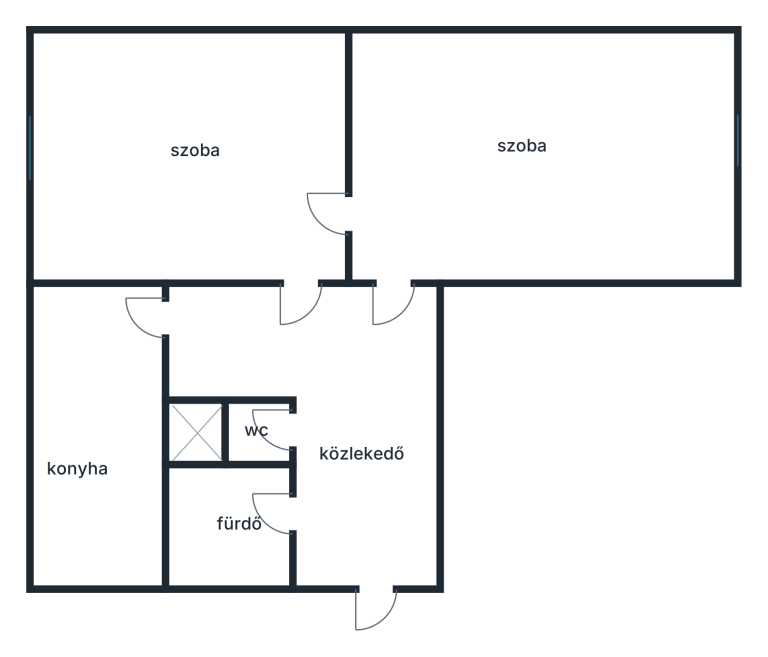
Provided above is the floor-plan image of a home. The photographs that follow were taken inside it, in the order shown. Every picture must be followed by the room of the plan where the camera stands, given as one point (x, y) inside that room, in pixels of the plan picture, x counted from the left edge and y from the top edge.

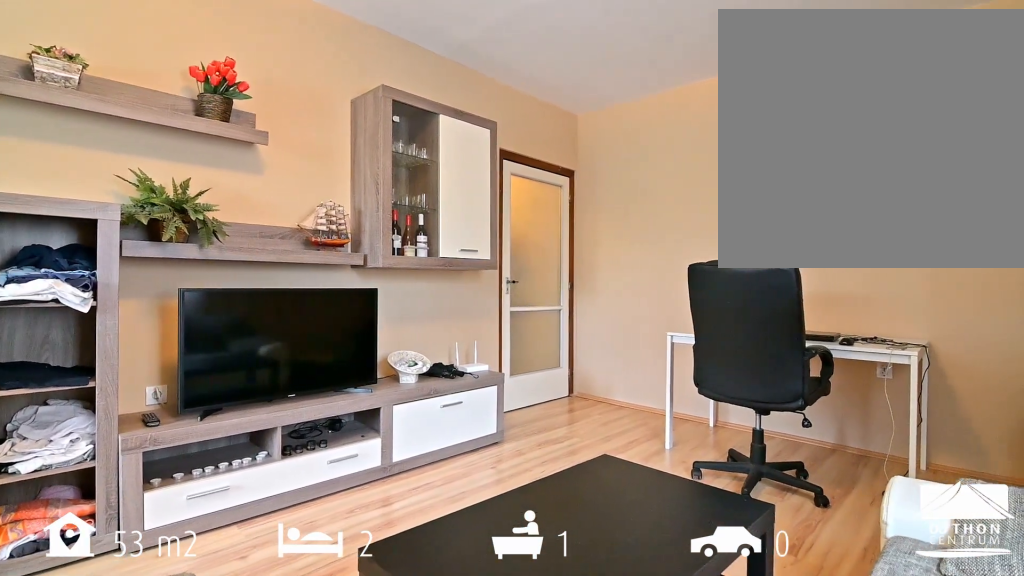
(539, 156)
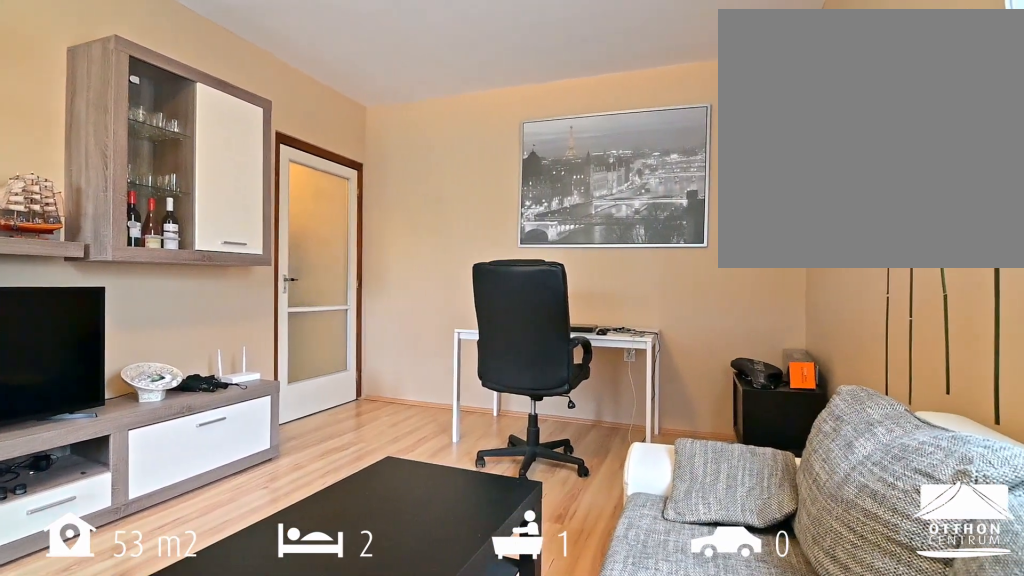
(539, 156)
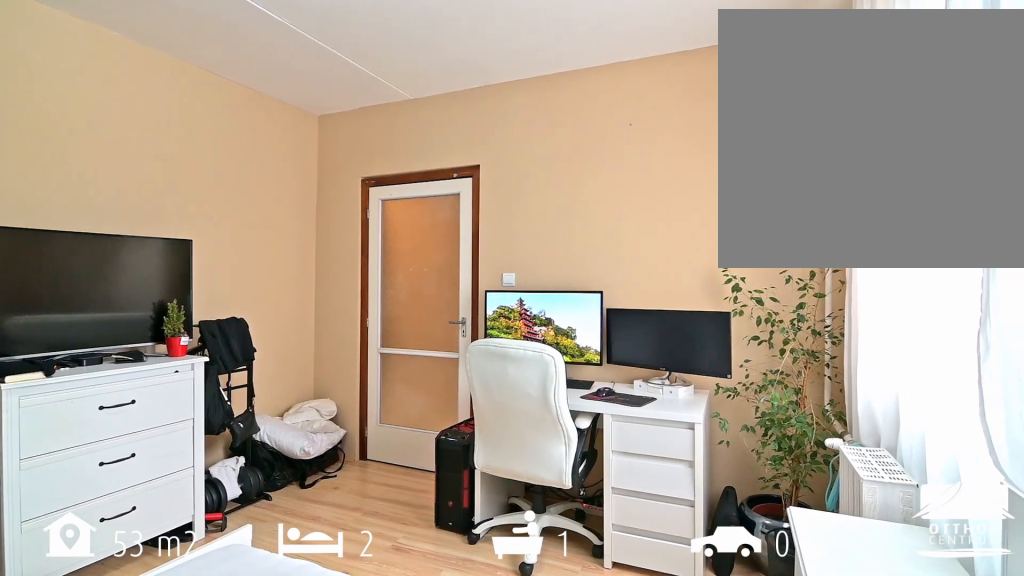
(186, 157)
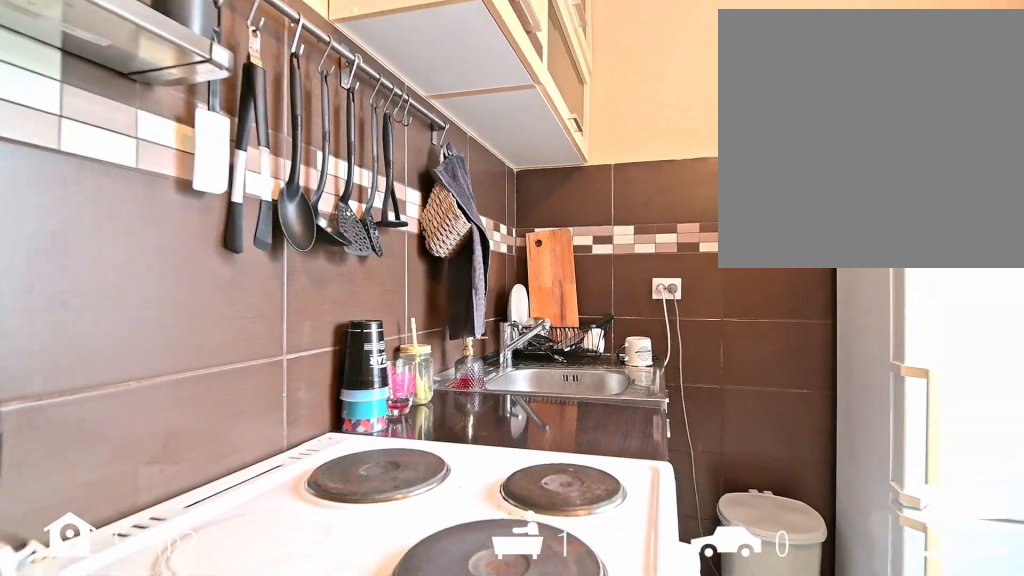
(97, 431)
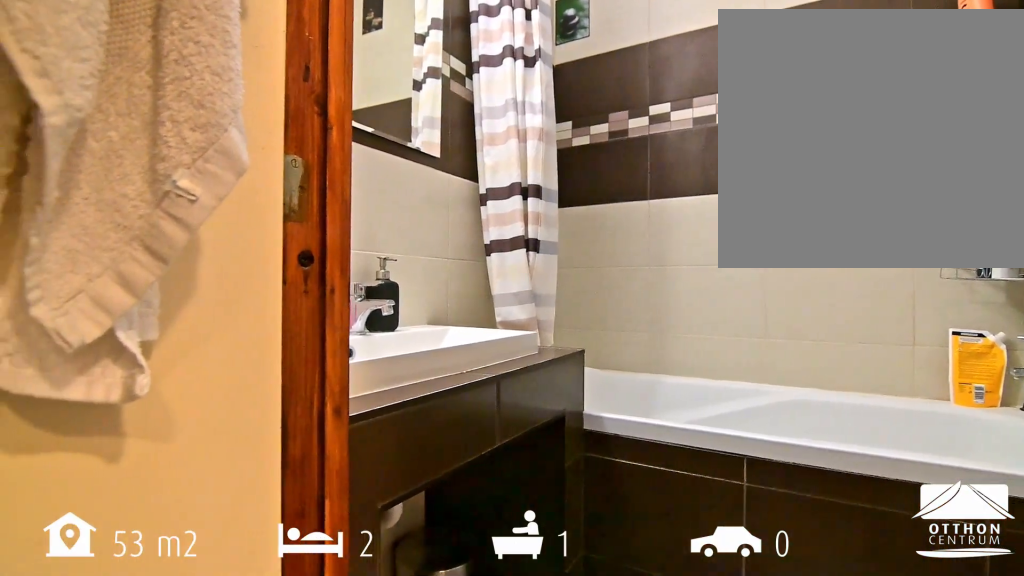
(230, 521)
